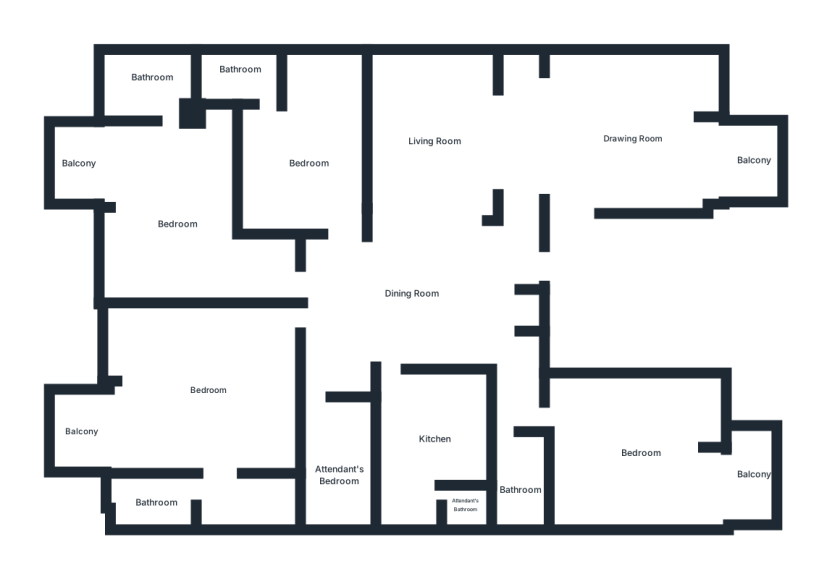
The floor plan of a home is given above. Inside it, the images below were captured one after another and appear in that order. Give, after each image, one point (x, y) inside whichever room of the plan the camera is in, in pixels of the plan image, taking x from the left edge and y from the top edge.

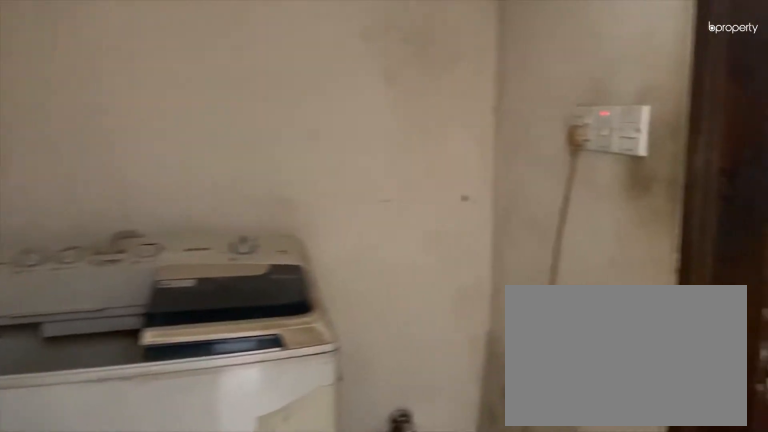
(210, 463)
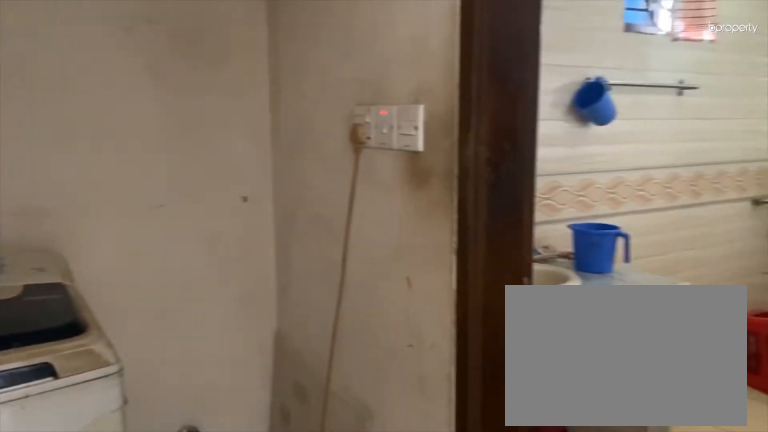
(210, 463)
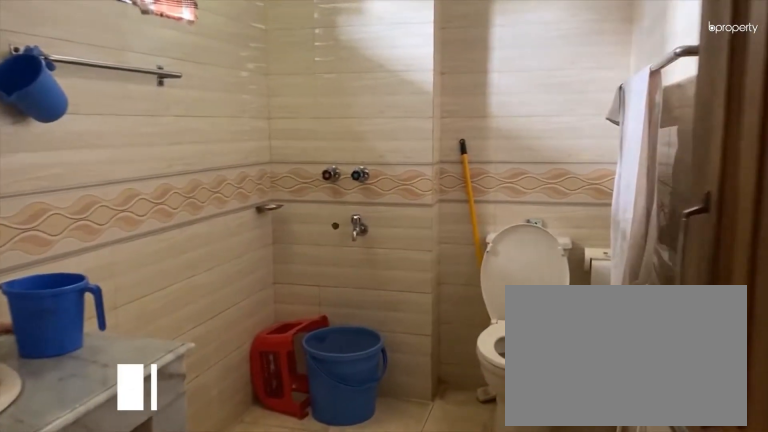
(157, 502)
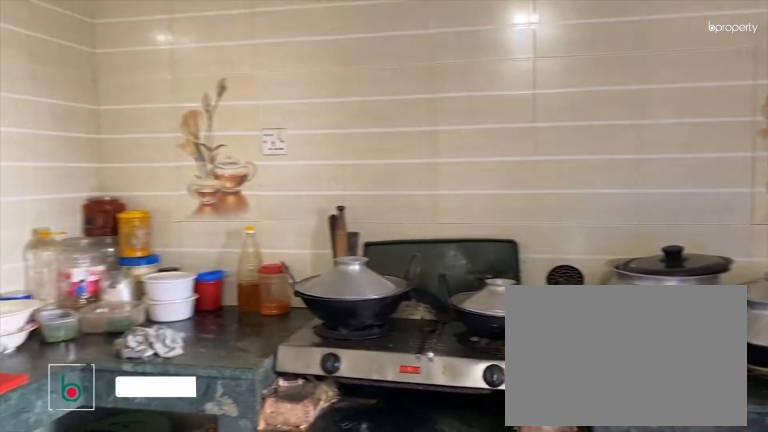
(436, 438)
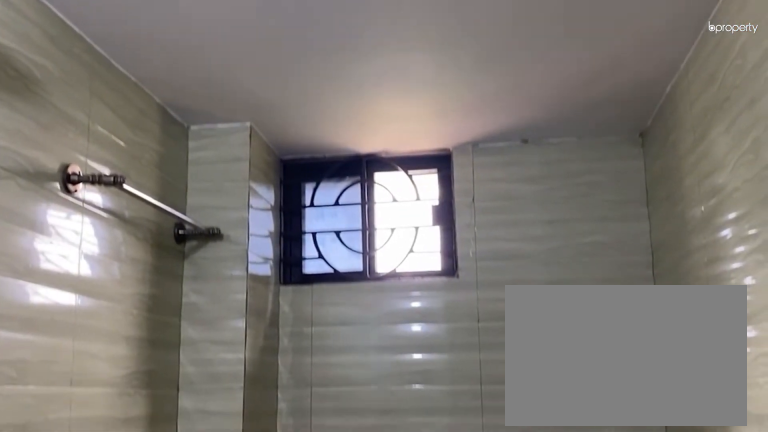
(521, 485)
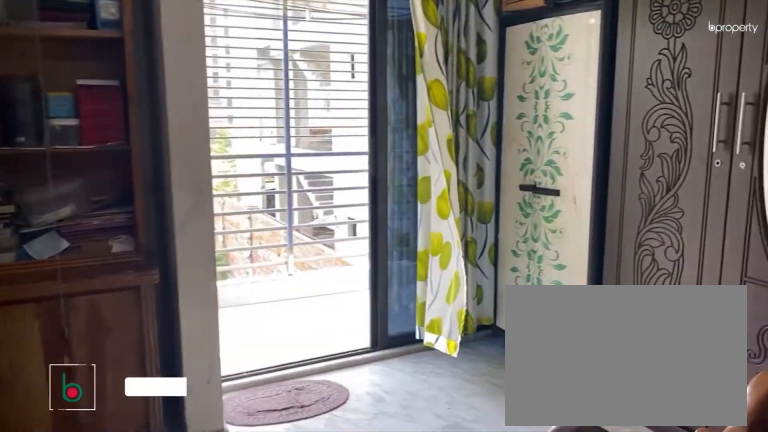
(640, 451)
